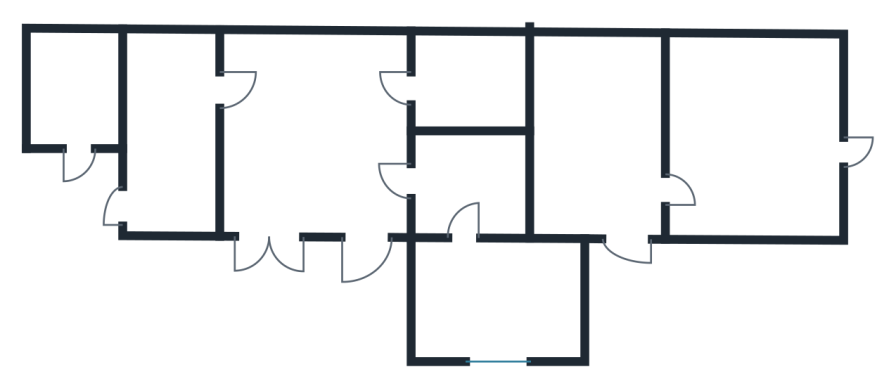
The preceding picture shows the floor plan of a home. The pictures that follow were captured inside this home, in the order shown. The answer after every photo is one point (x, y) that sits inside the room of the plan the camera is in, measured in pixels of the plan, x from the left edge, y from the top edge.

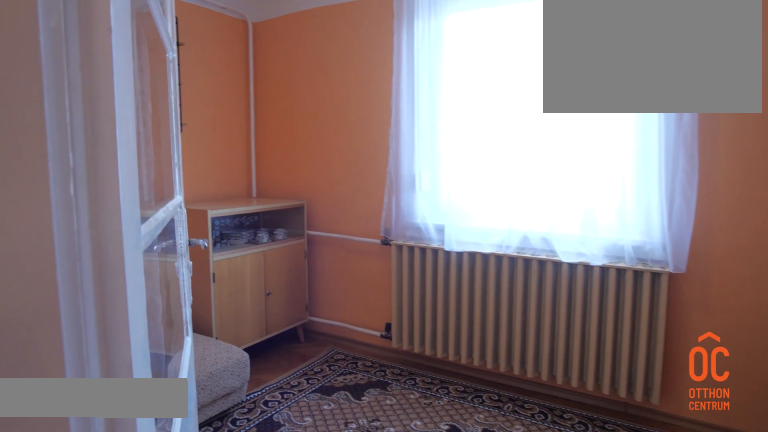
(498, 301)
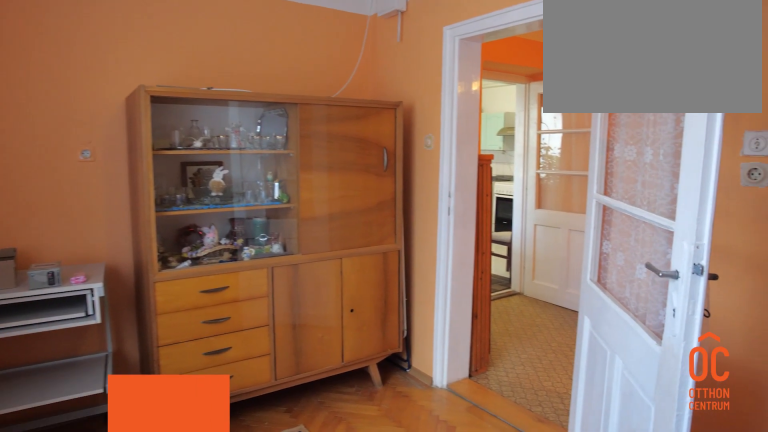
(498, 301)
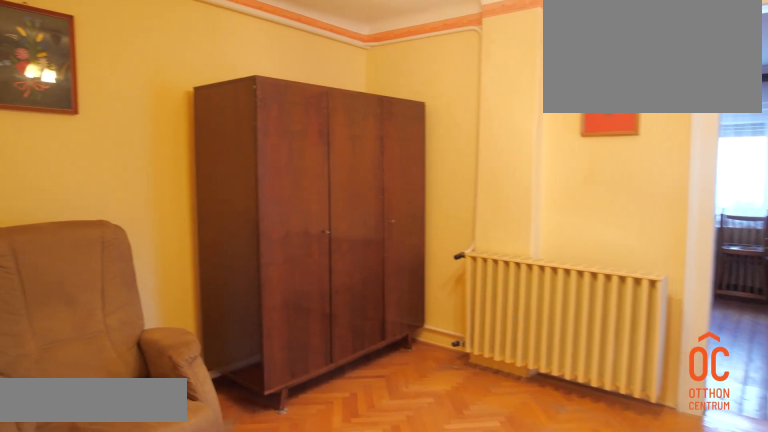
(599, 141)
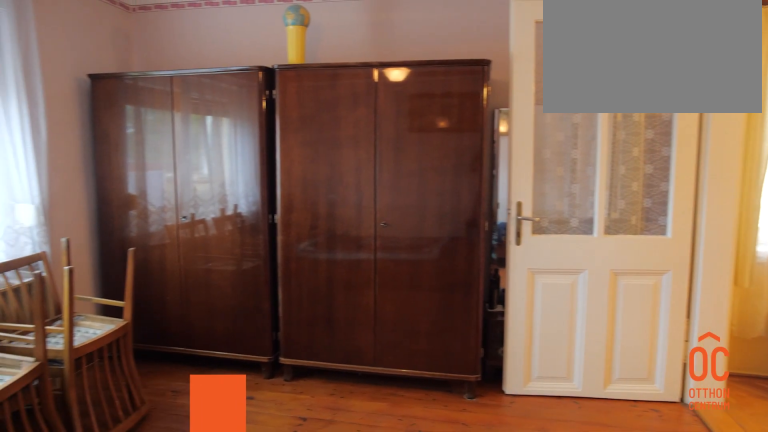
(755, 141)
